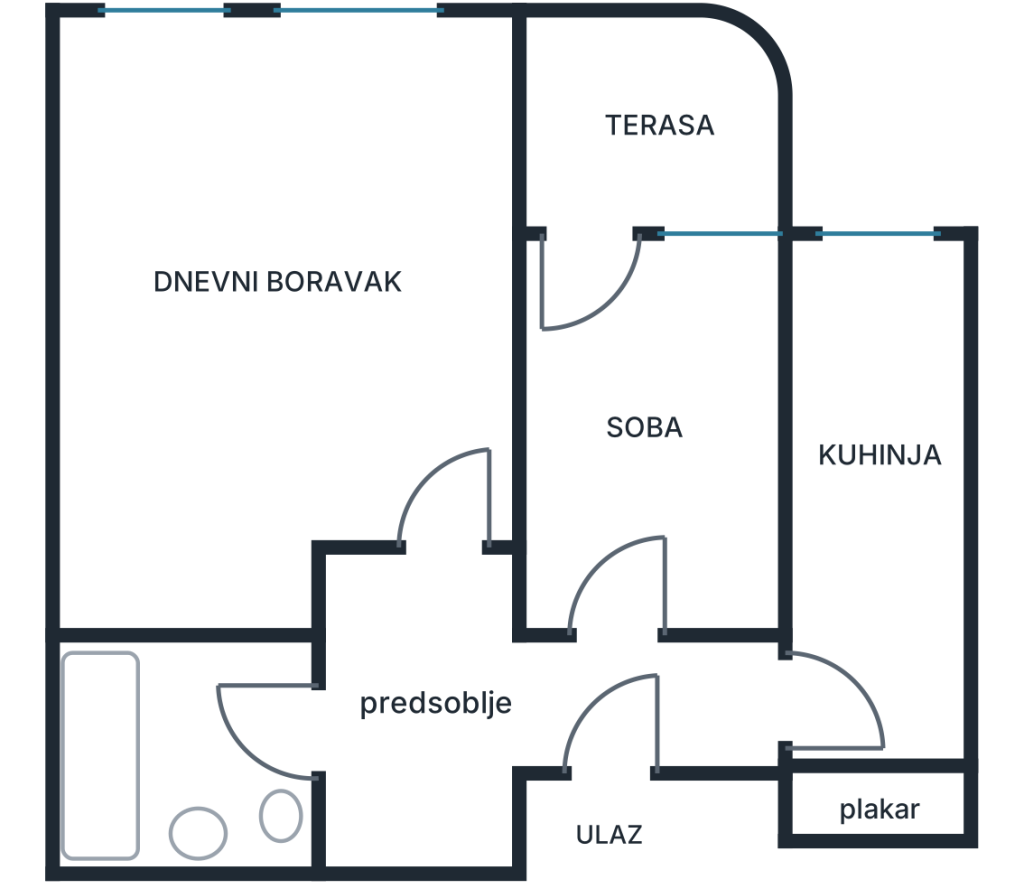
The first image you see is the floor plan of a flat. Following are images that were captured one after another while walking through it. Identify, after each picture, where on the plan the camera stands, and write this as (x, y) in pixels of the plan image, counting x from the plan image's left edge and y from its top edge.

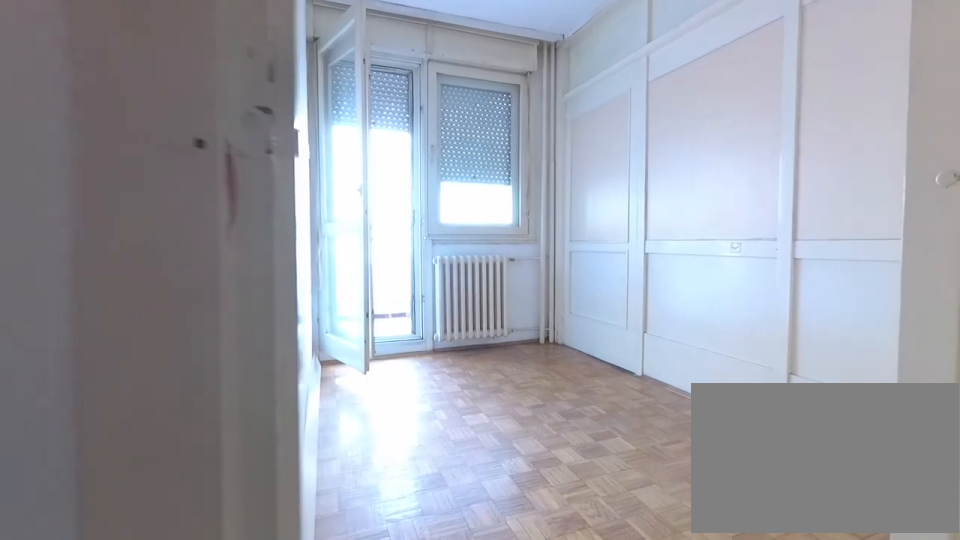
(598, 666)
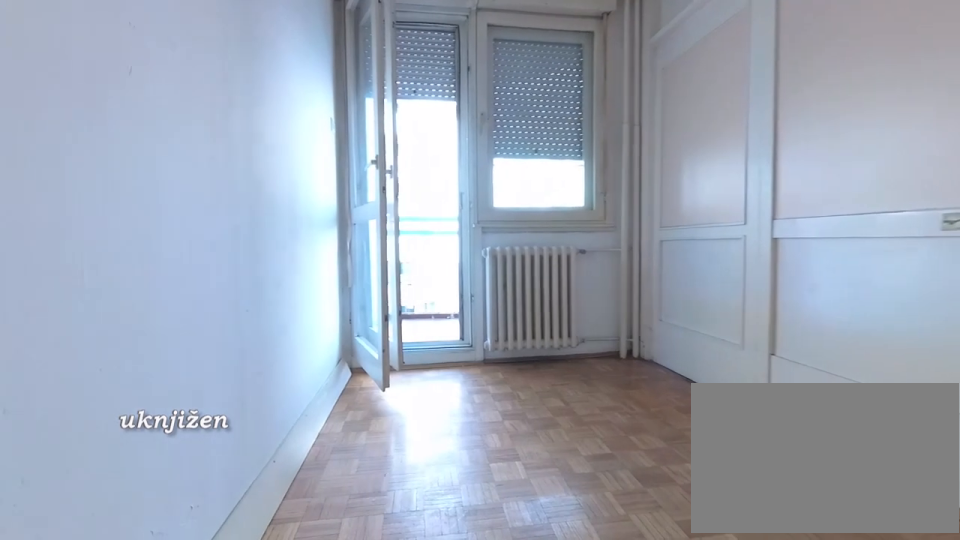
(606, 623)
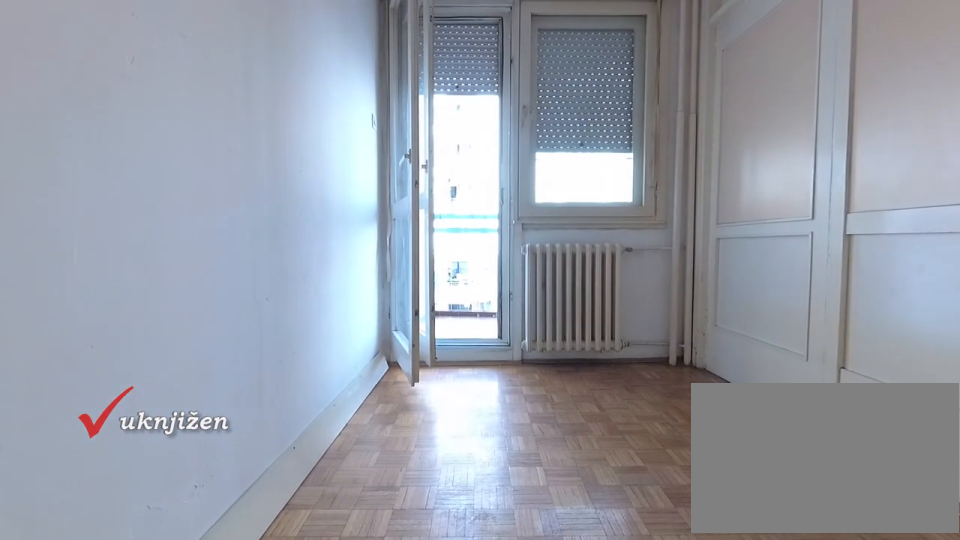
(609, 602)
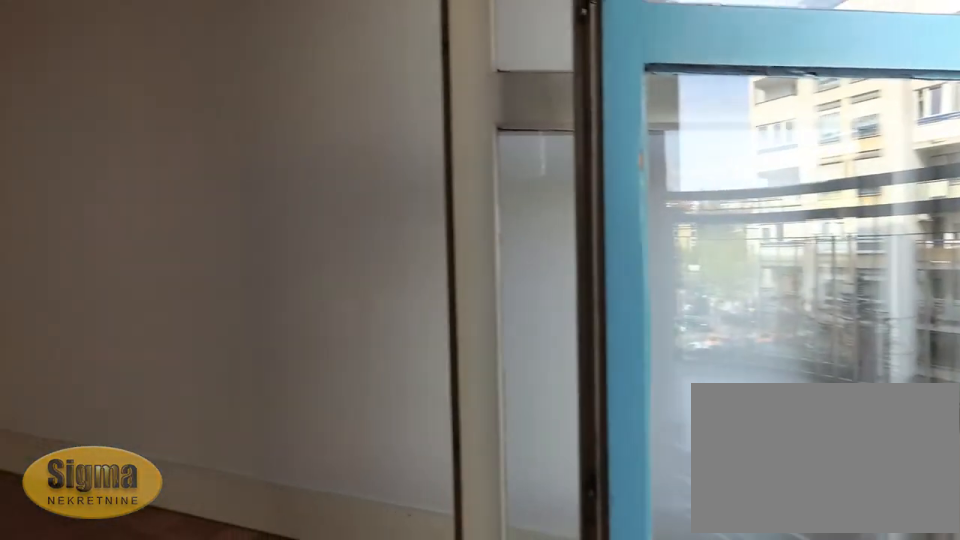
(641, 272)
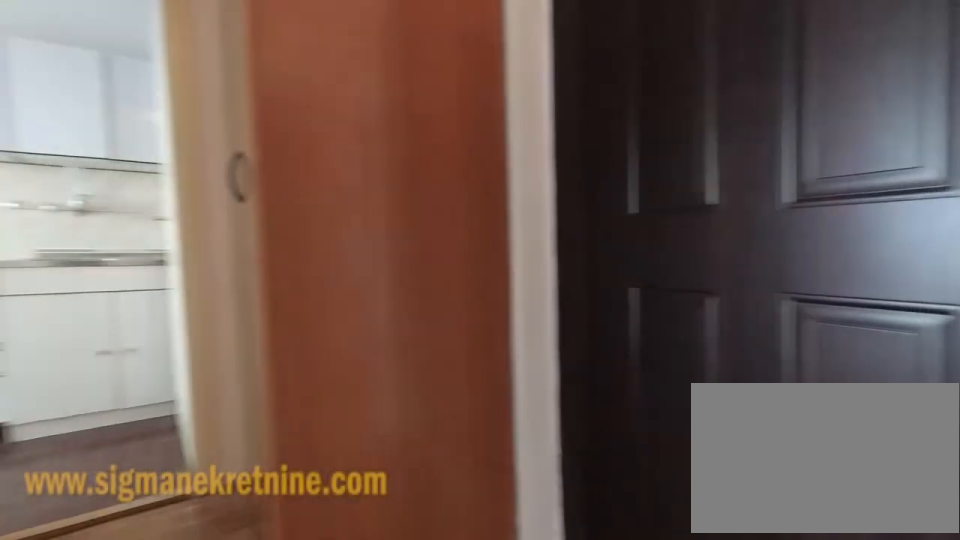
(567, 651)
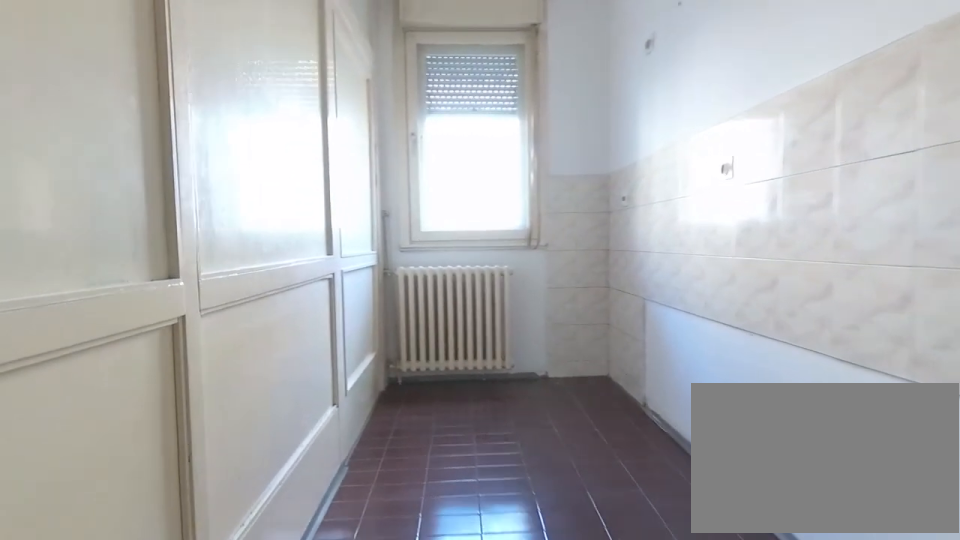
(875, 622)
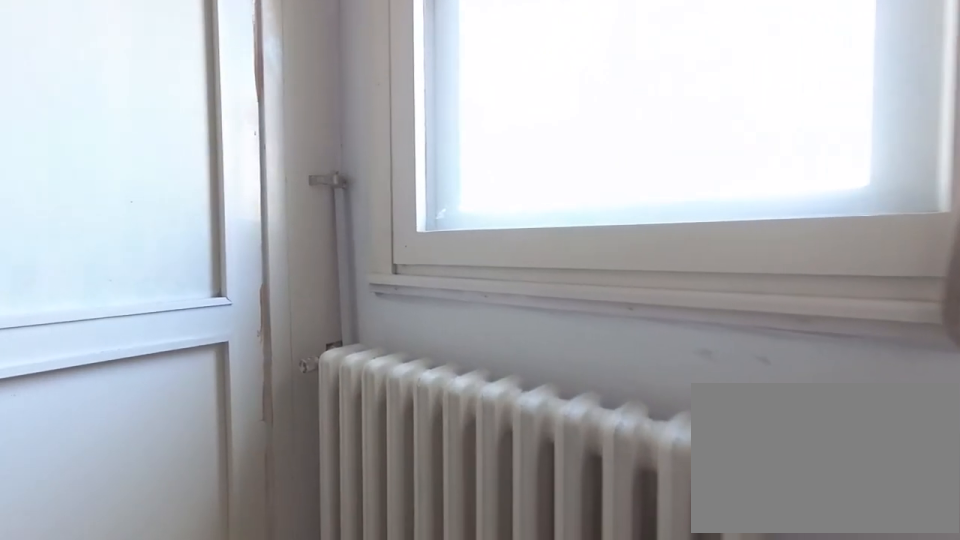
(880, 338)
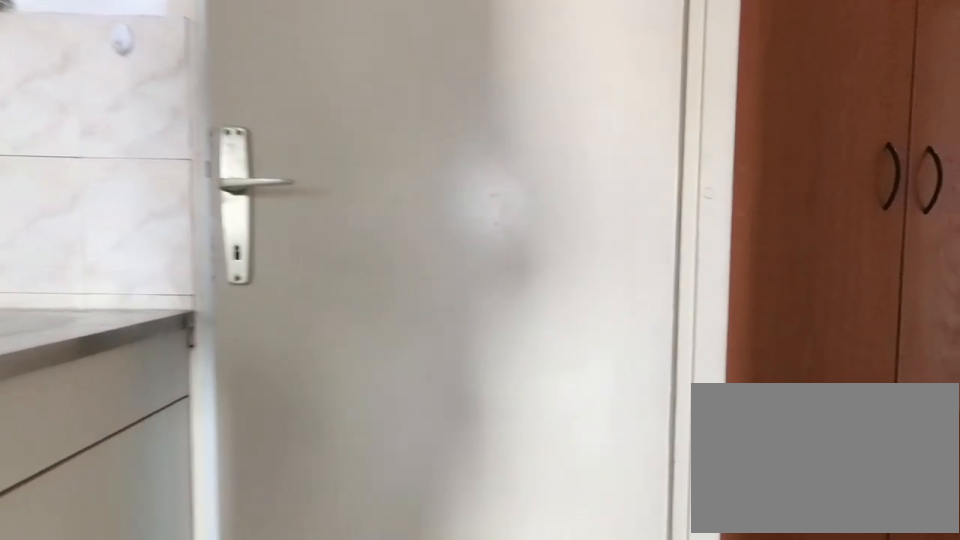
(882, 651)
